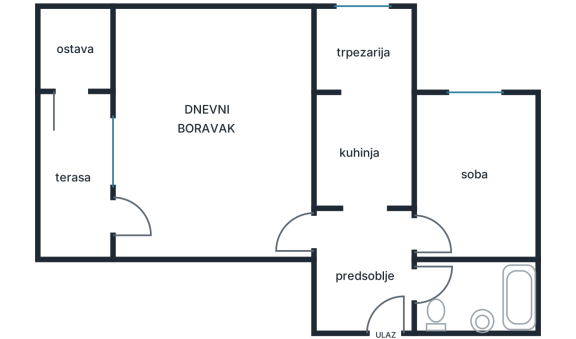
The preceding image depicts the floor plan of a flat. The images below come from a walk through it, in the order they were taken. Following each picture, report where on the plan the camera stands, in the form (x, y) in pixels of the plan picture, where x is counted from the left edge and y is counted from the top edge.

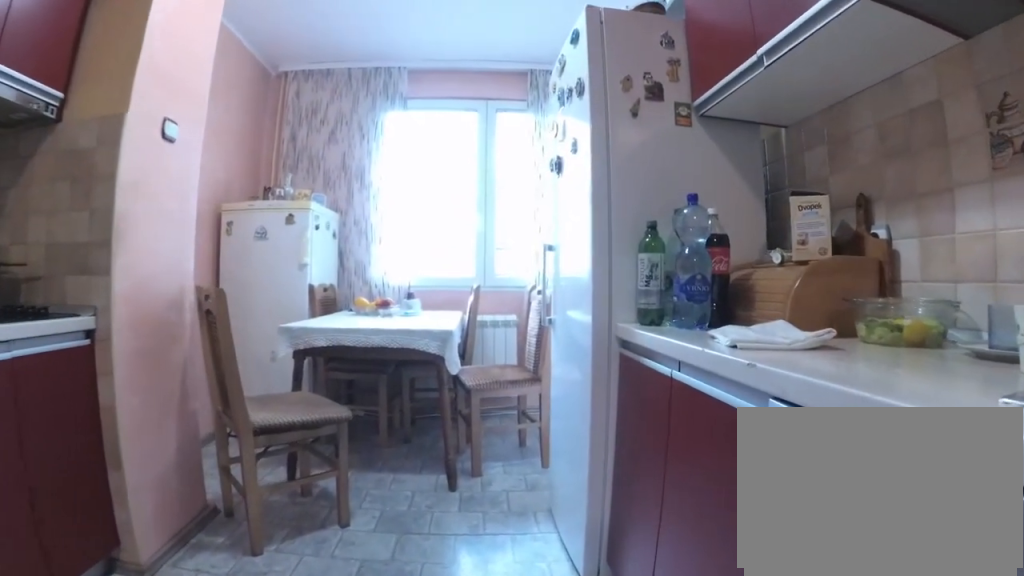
(373, 206)
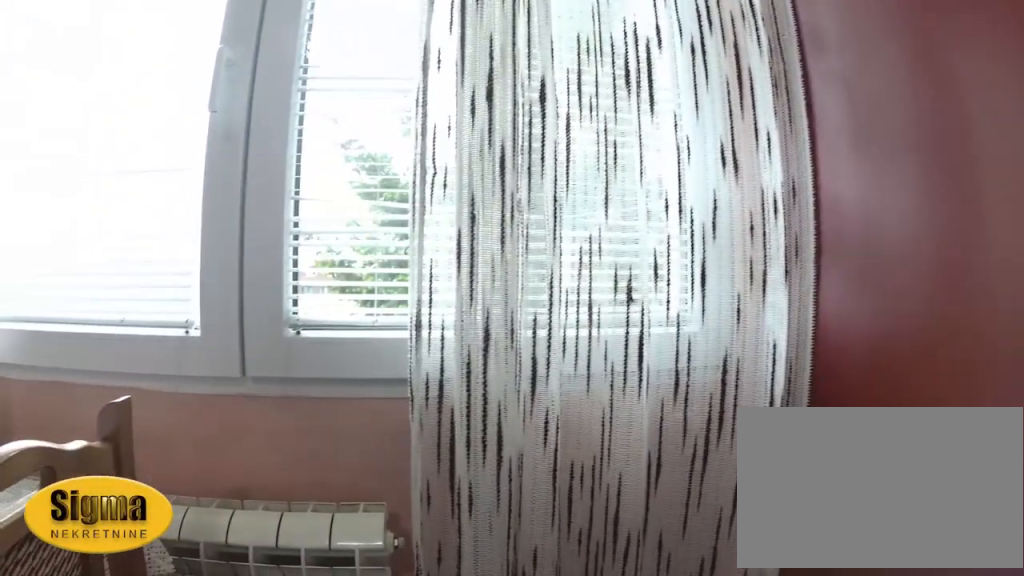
(373, 55)
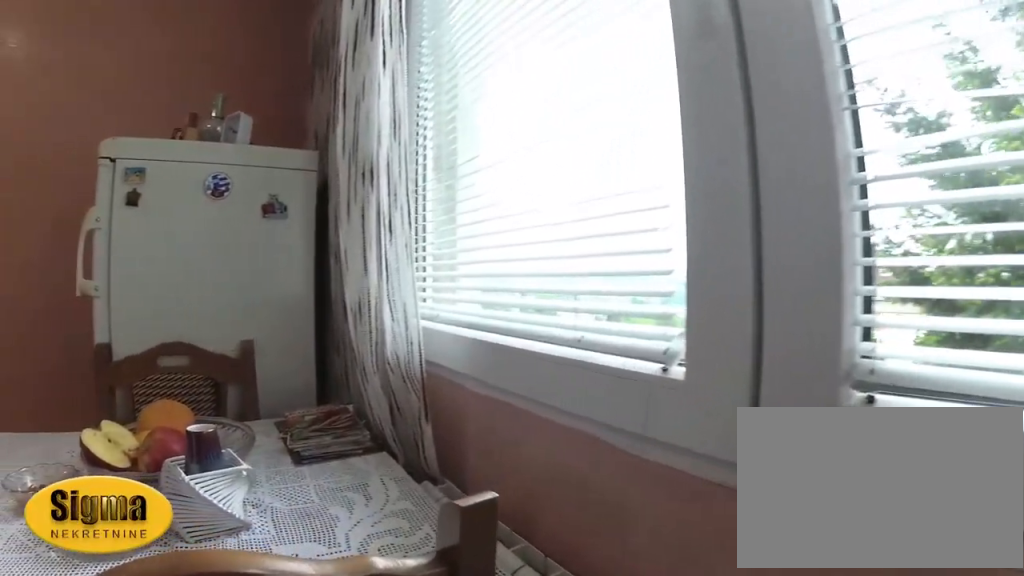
(381, 41)
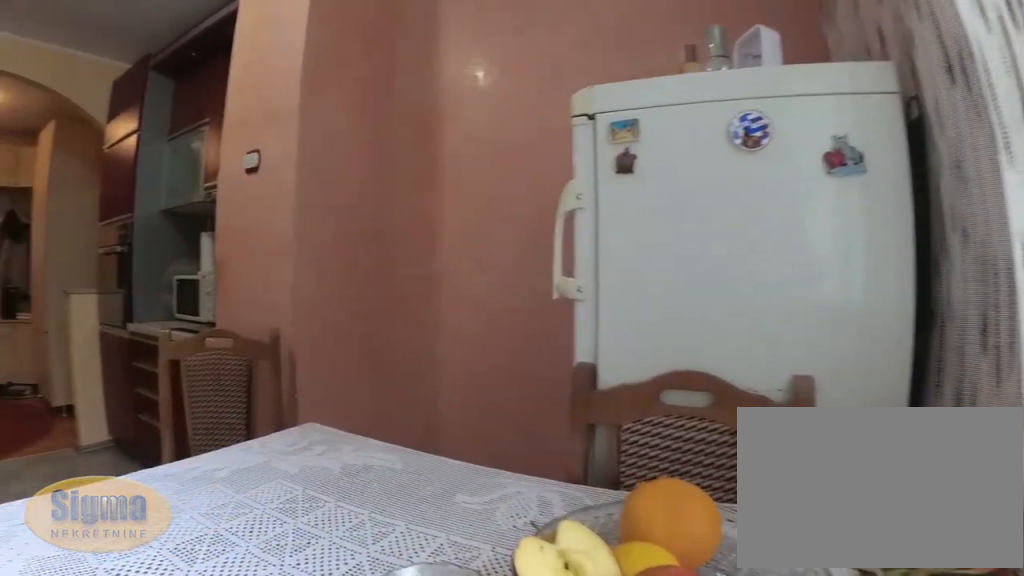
(384, 24)
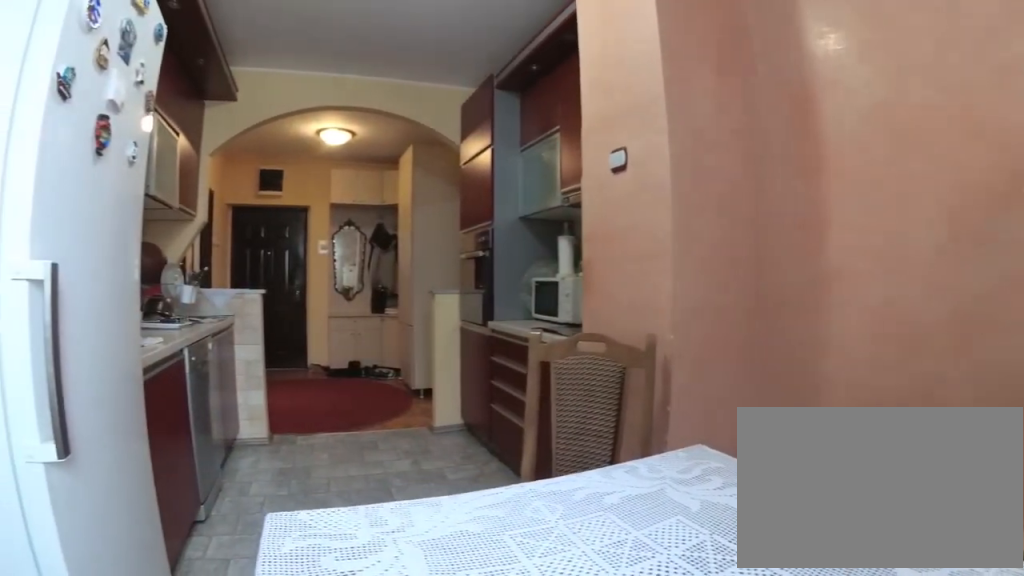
(372, 14)
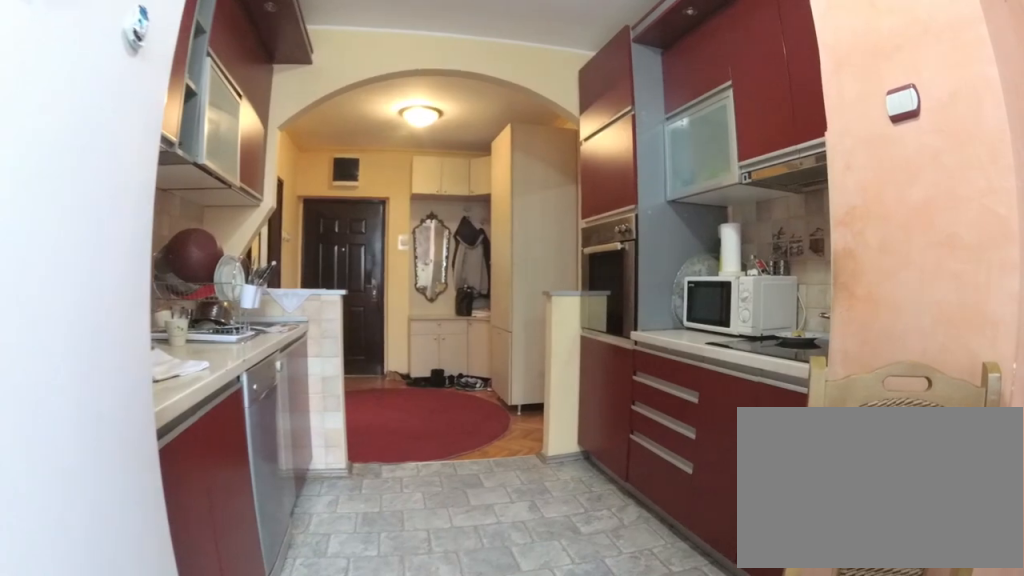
(363, 52)
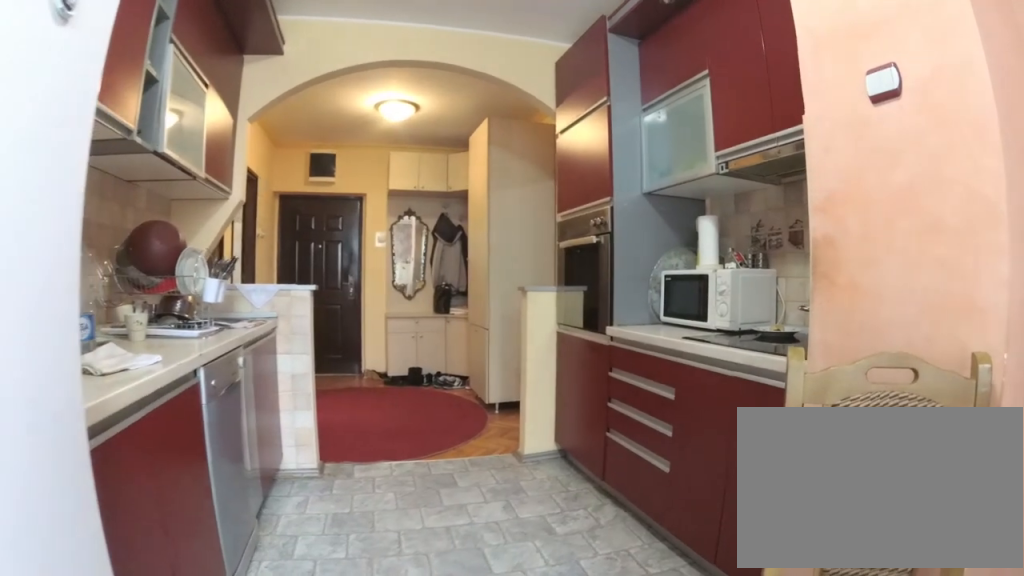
(363, 56)
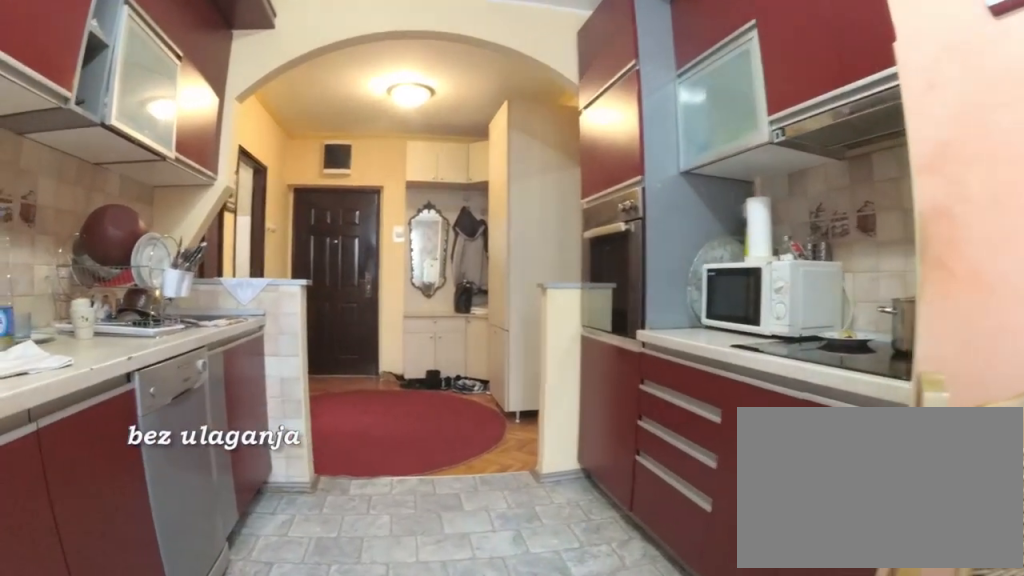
(363, 67)
